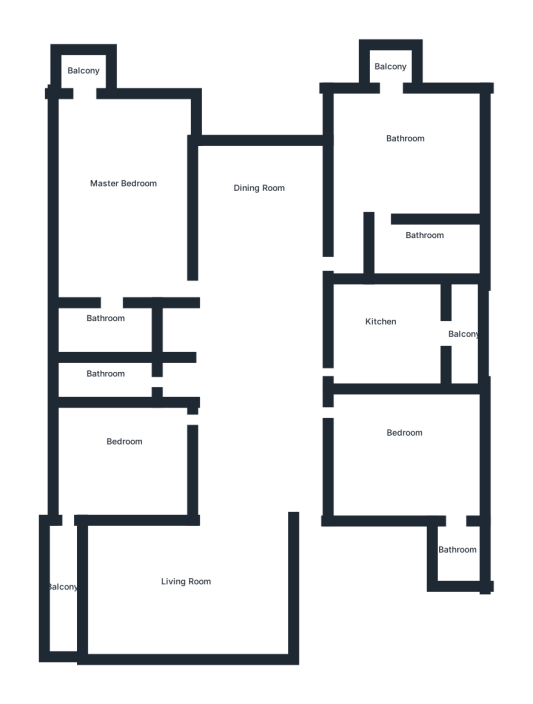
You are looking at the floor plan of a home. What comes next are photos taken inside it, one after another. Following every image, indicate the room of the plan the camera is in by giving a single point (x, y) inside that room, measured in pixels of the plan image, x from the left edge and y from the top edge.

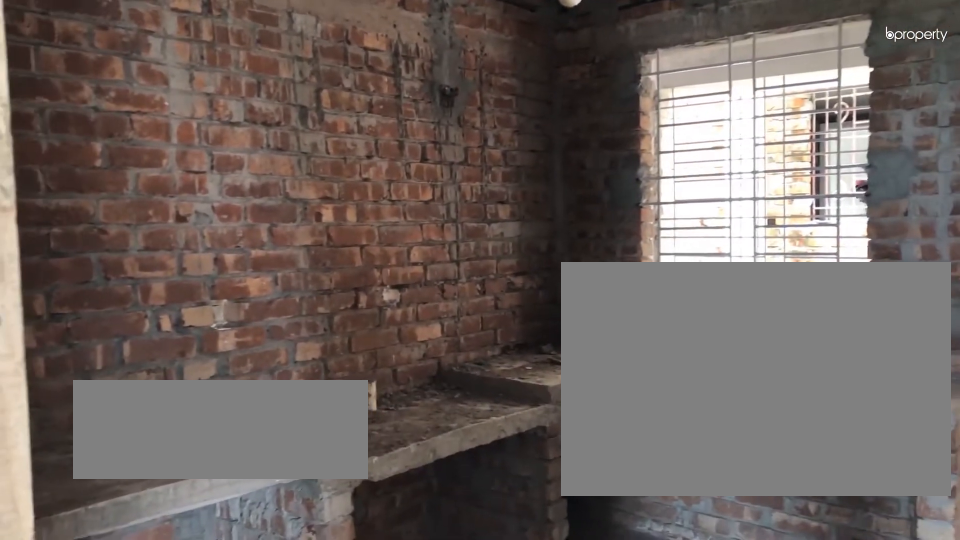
(387, 338)
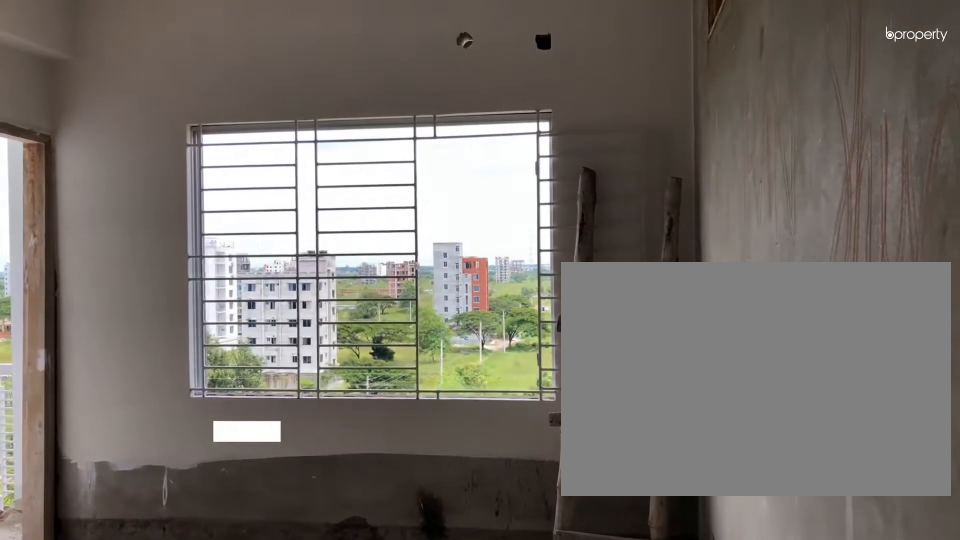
(145, 454)
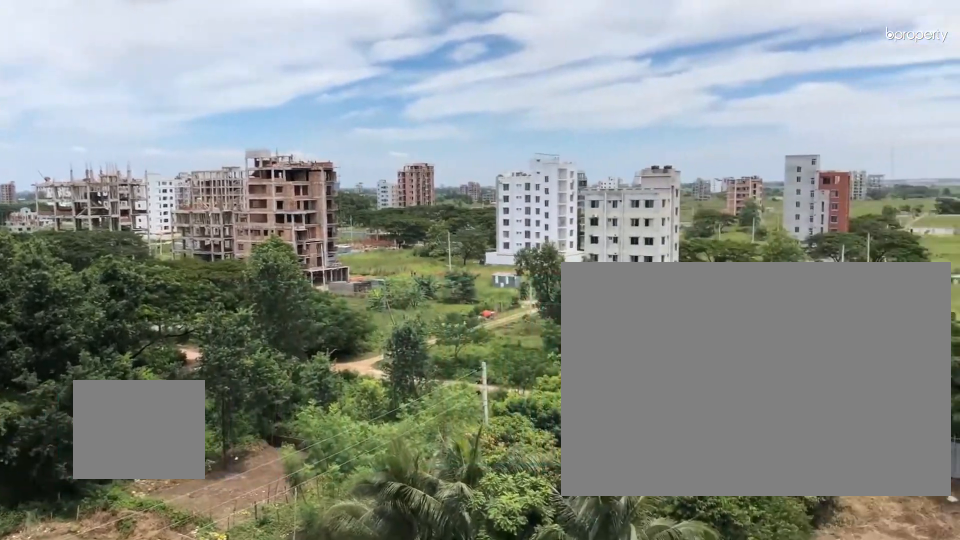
(58, 583)
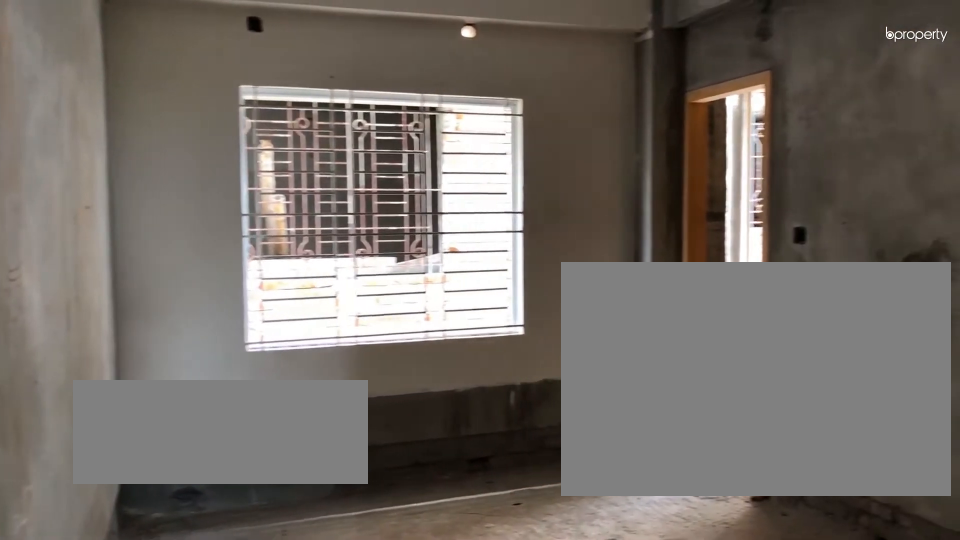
(408, 442)
